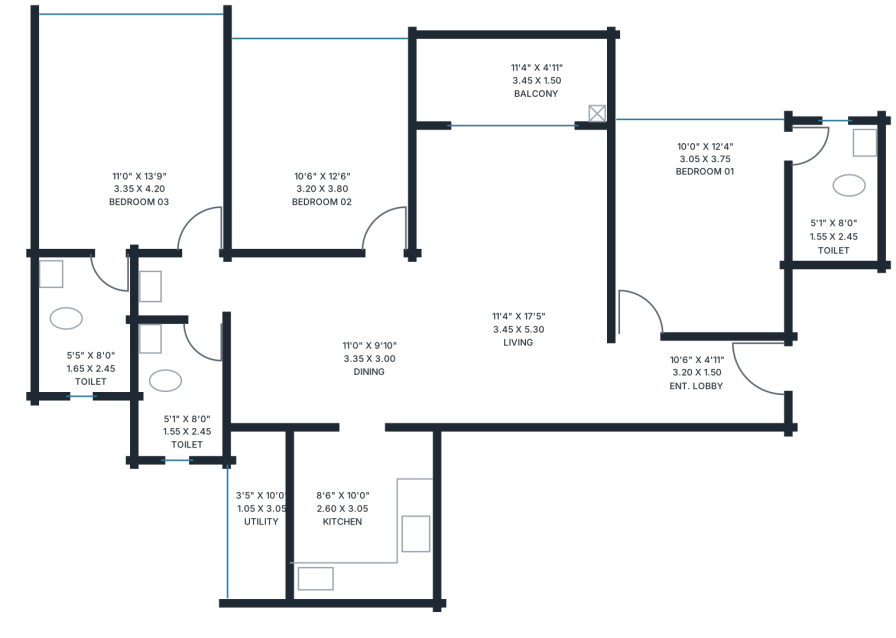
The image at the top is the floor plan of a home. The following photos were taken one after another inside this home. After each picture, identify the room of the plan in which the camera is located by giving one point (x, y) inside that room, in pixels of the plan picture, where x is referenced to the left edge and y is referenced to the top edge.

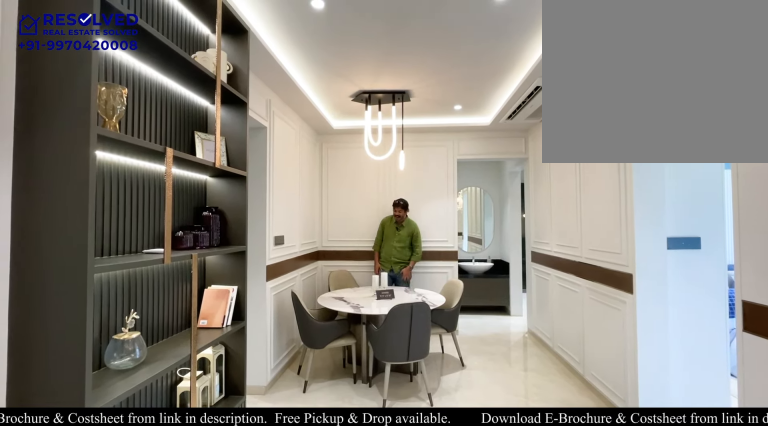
(325, 340)
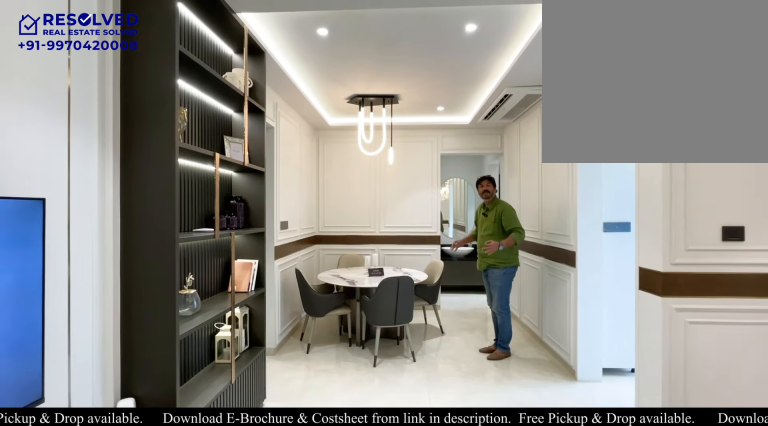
(325, 340)
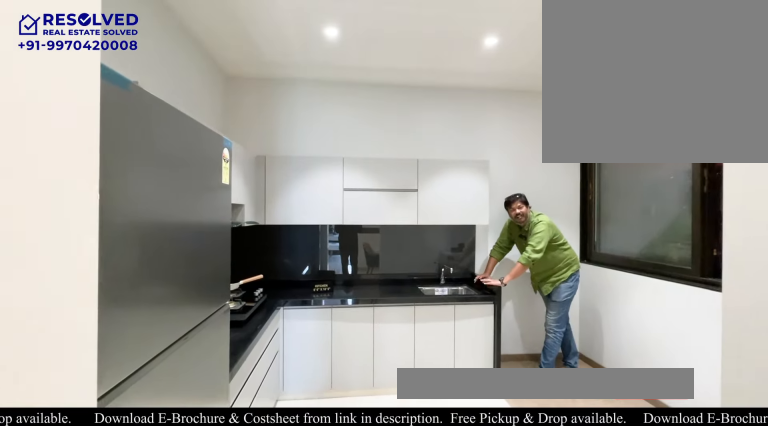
(362, 514)
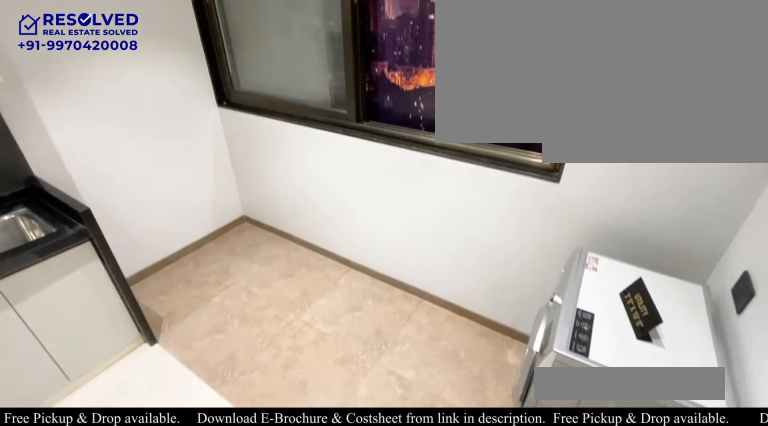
(259, 514)
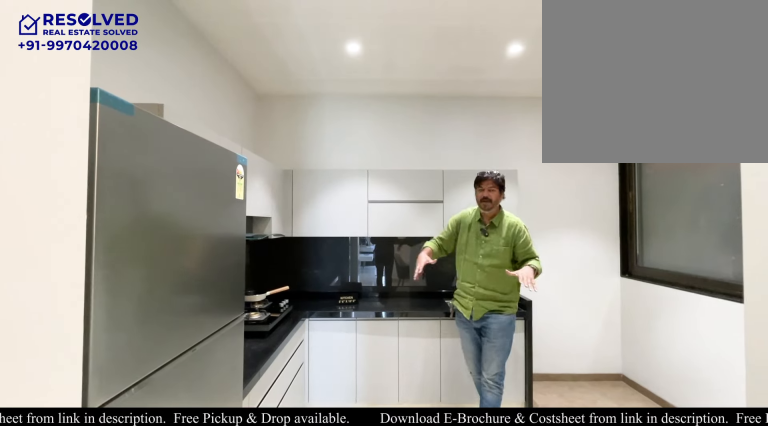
(362, 514)
